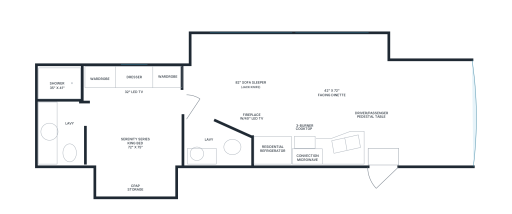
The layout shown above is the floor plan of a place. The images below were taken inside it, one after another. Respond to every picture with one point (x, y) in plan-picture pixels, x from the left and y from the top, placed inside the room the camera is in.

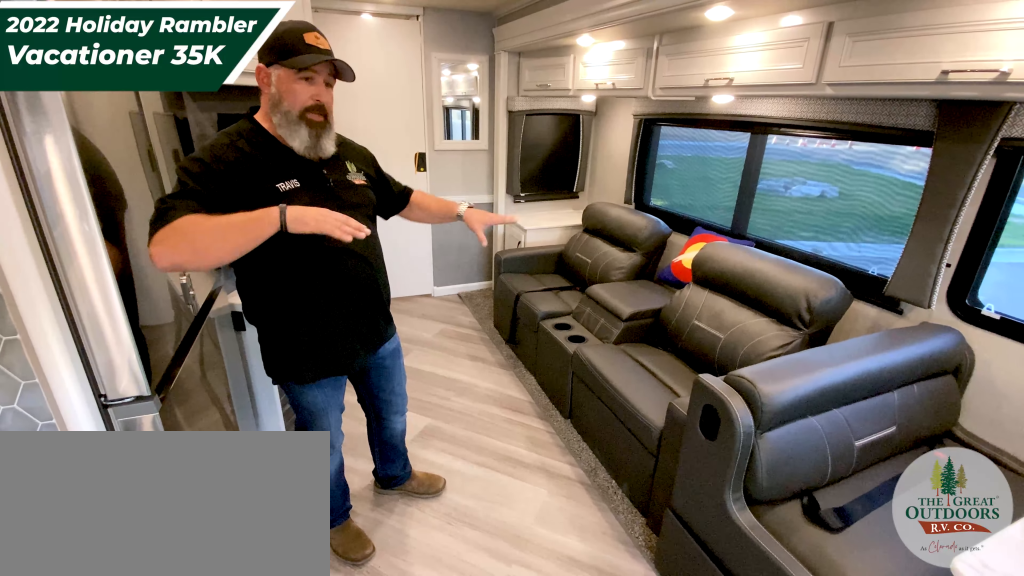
(287, 98)
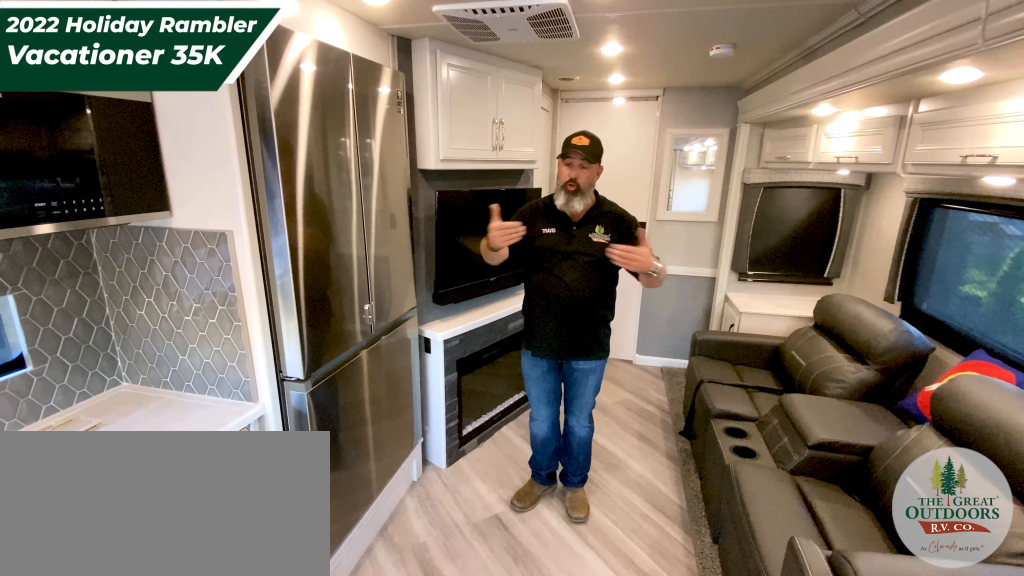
(287, 98)
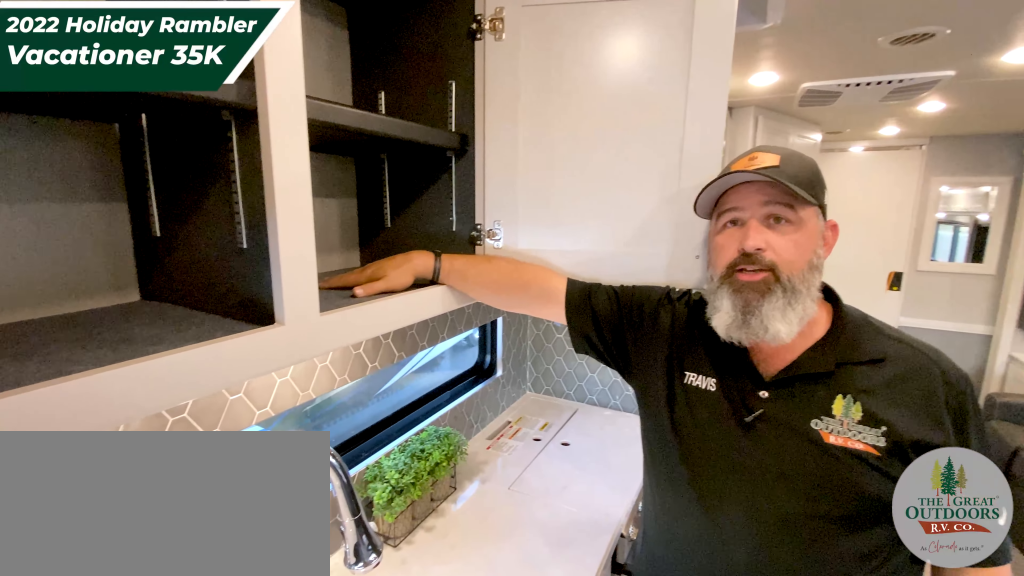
(287, 98)
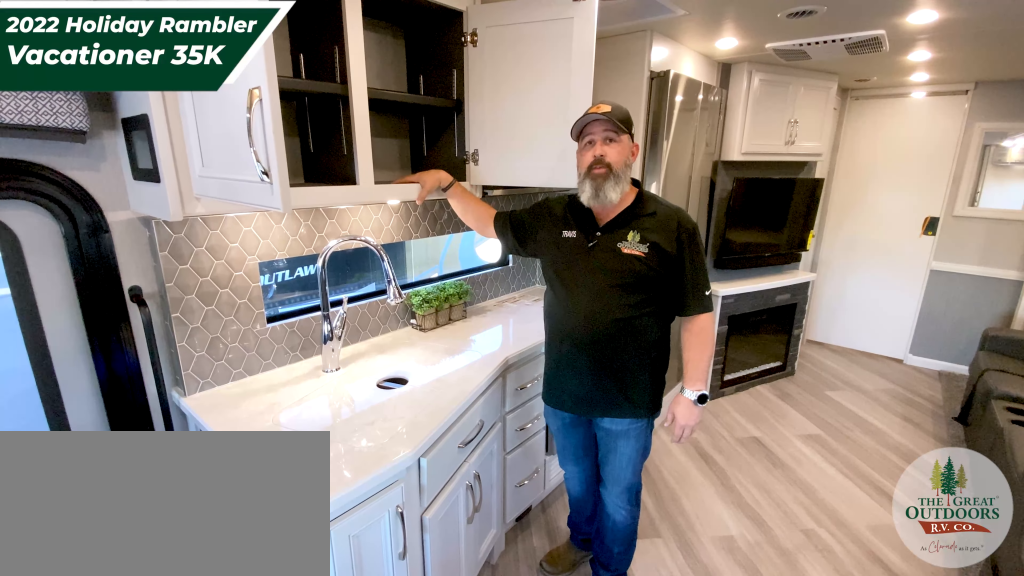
(287, 98)
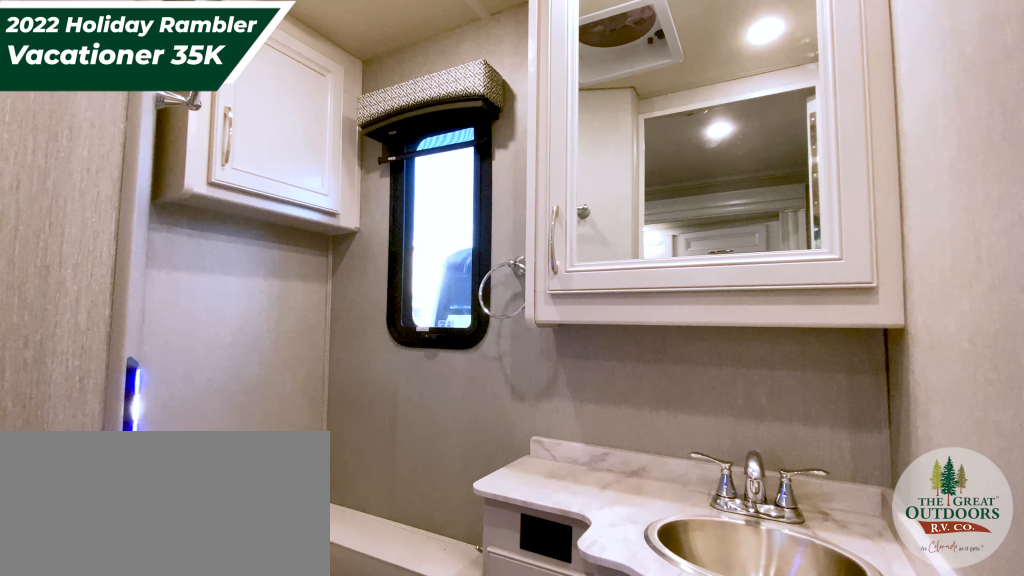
(214, 143)
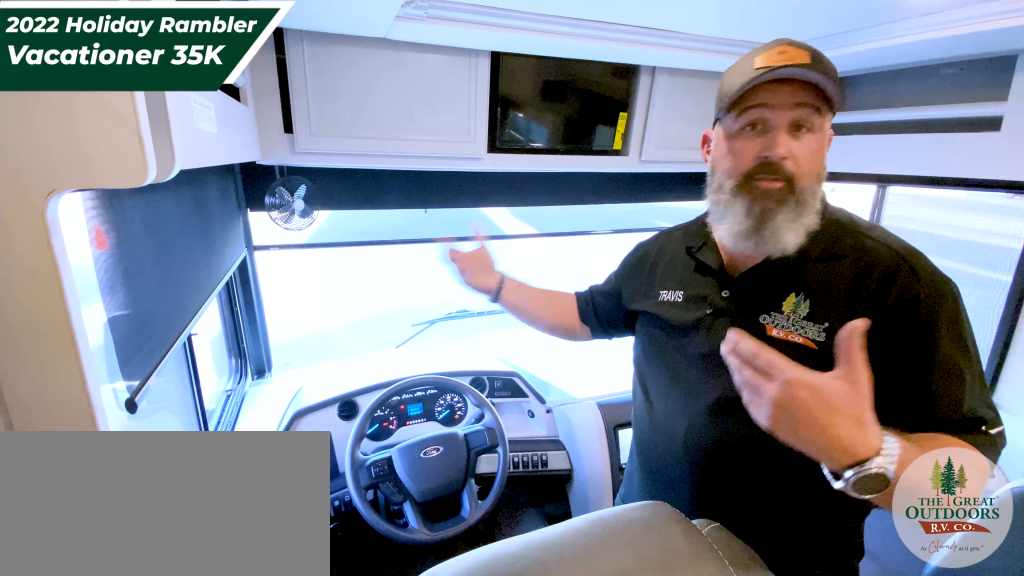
(440, 122)
